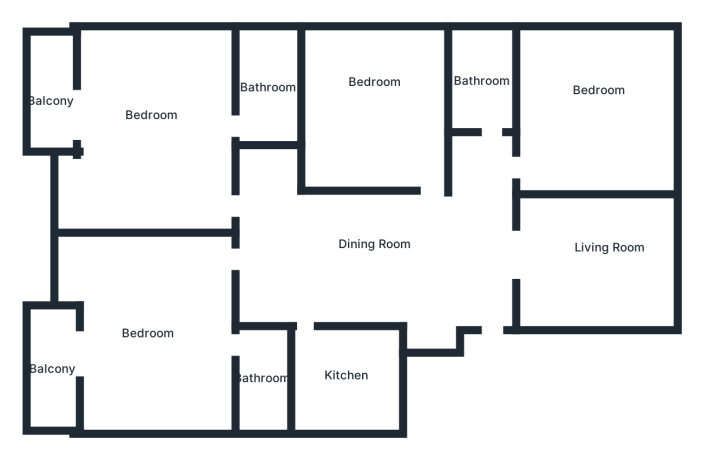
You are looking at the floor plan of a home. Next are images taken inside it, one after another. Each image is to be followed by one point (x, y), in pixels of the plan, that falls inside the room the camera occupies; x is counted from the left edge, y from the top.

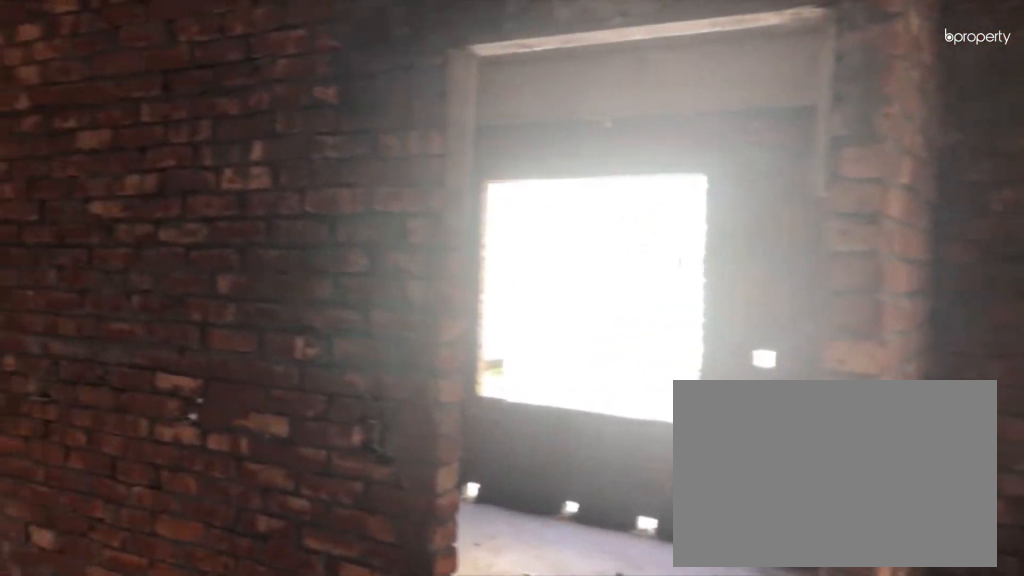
(411, 253)
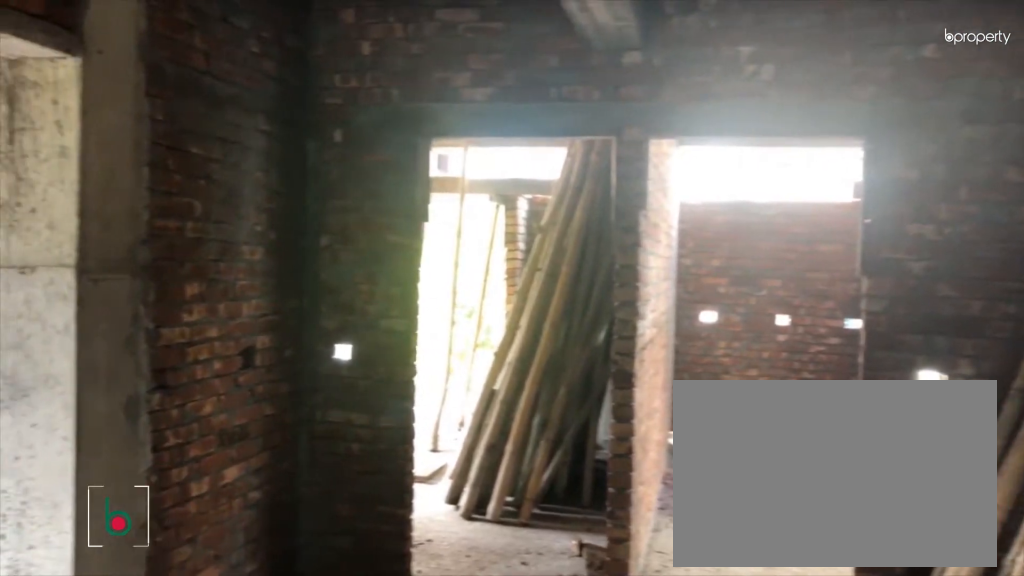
(356, 241)
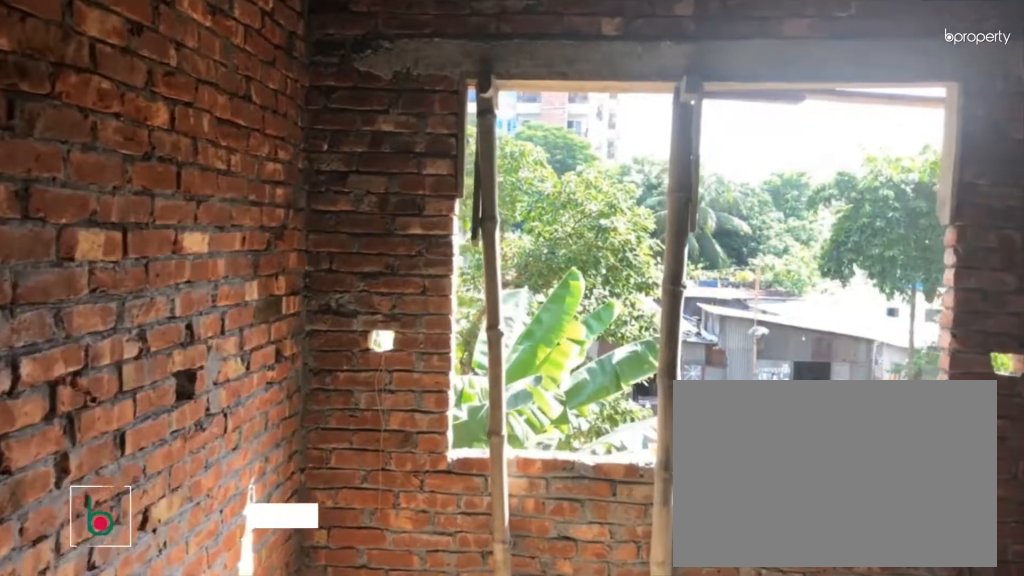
(594, 240)
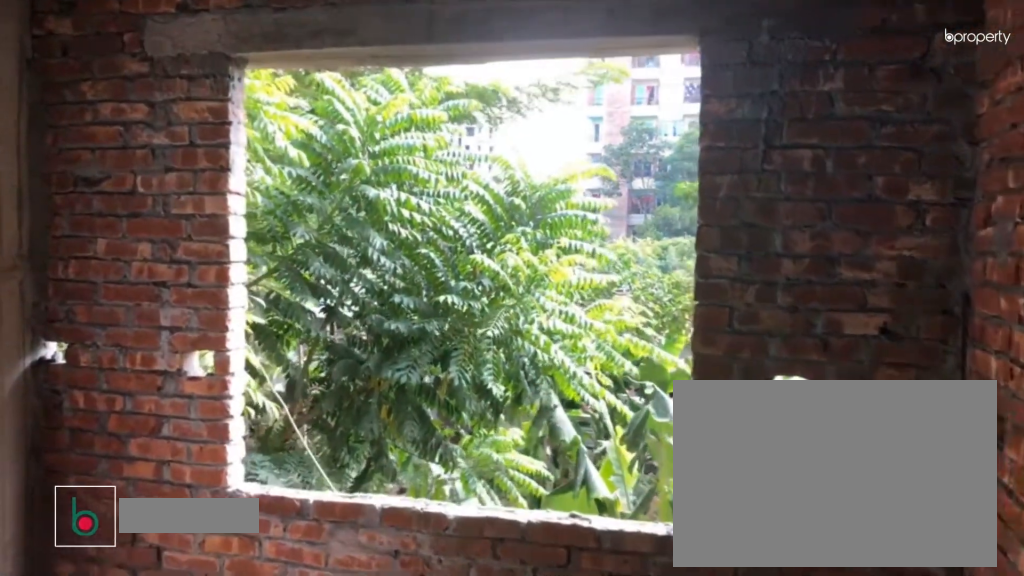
(605, 108)
